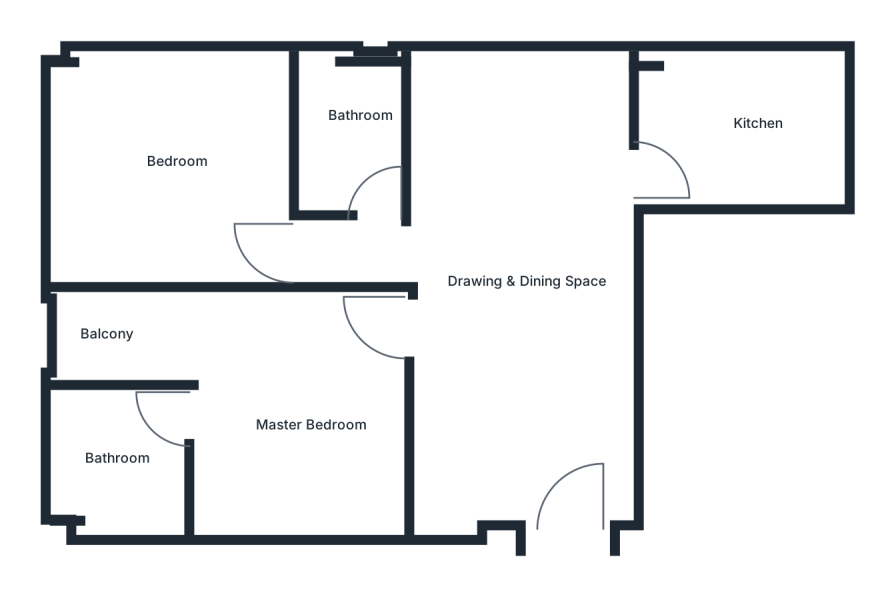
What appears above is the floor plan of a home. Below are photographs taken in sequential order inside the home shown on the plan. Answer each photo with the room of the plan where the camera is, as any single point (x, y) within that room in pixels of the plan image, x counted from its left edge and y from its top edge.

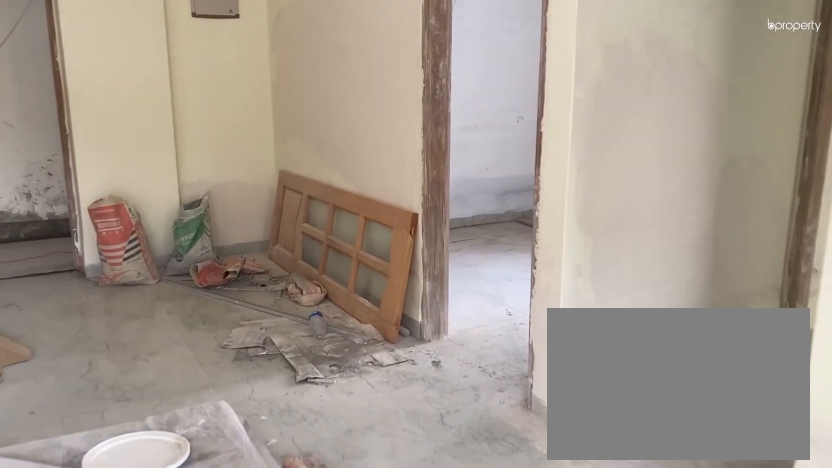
(536, 239)
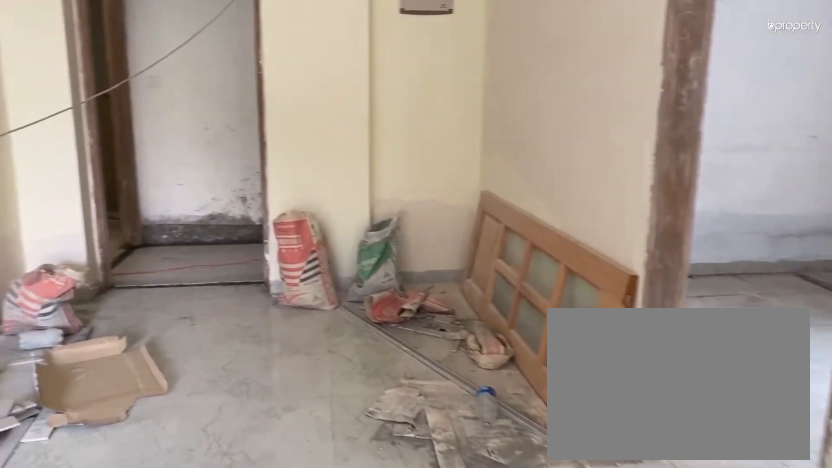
(536, 239)
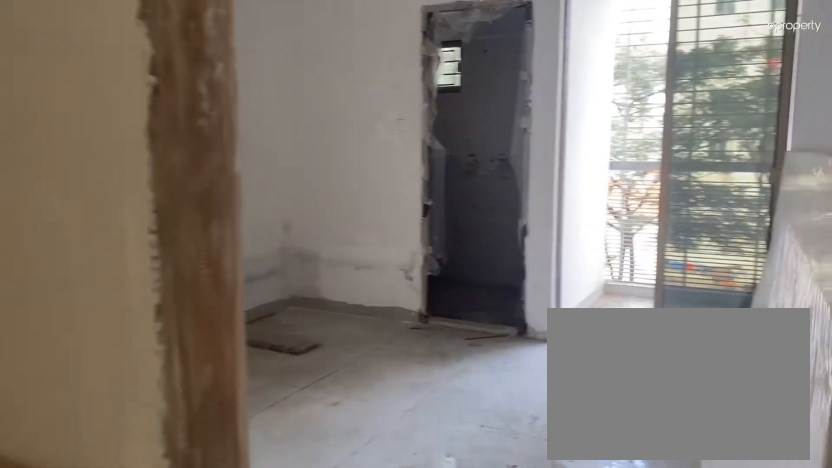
(367, 373)
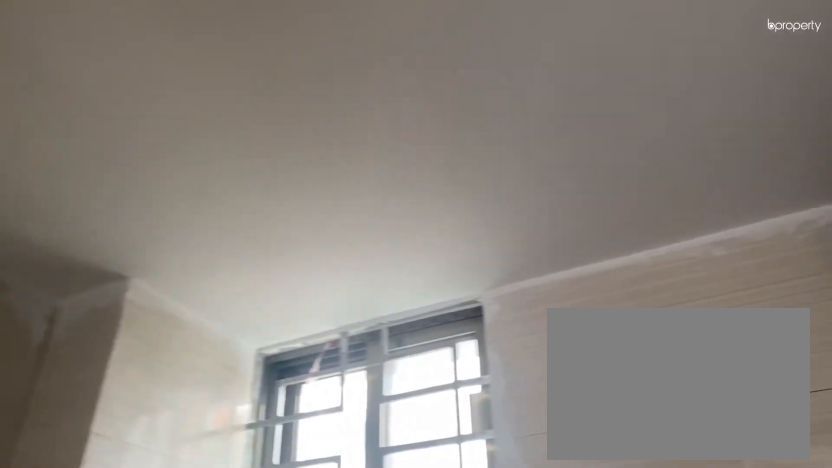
(120, 459)
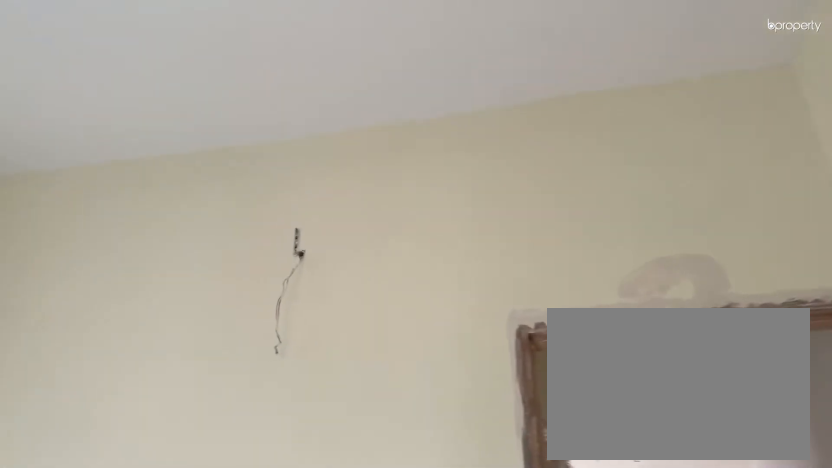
(168, 147)
